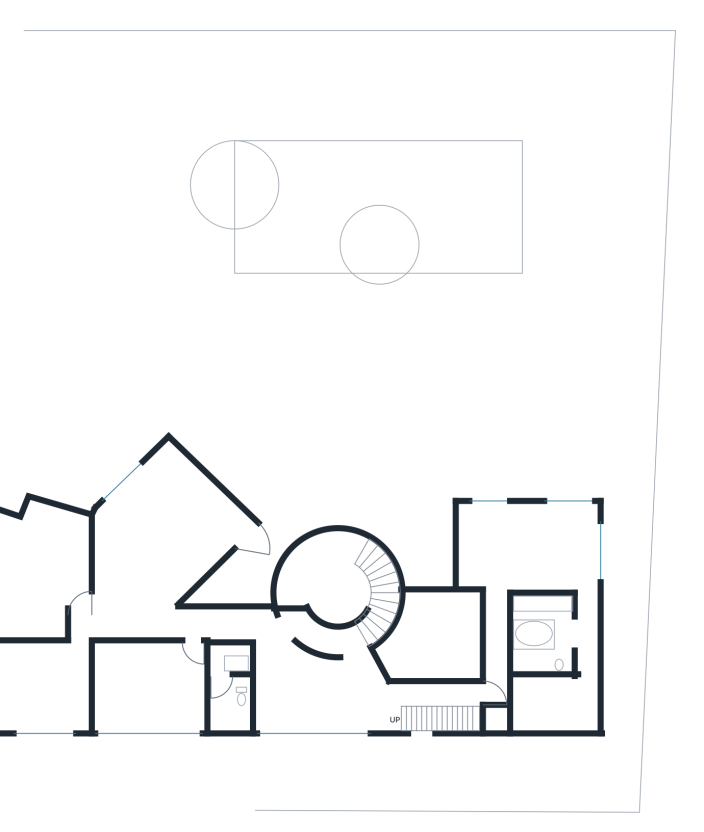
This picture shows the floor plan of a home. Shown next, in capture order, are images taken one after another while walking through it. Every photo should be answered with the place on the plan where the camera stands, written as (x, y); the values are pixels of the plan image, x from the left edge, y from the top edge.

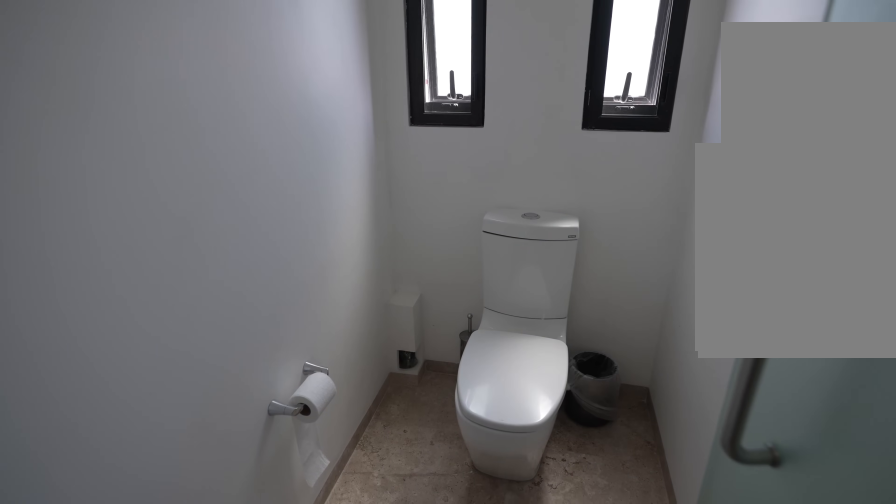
(560, 643)
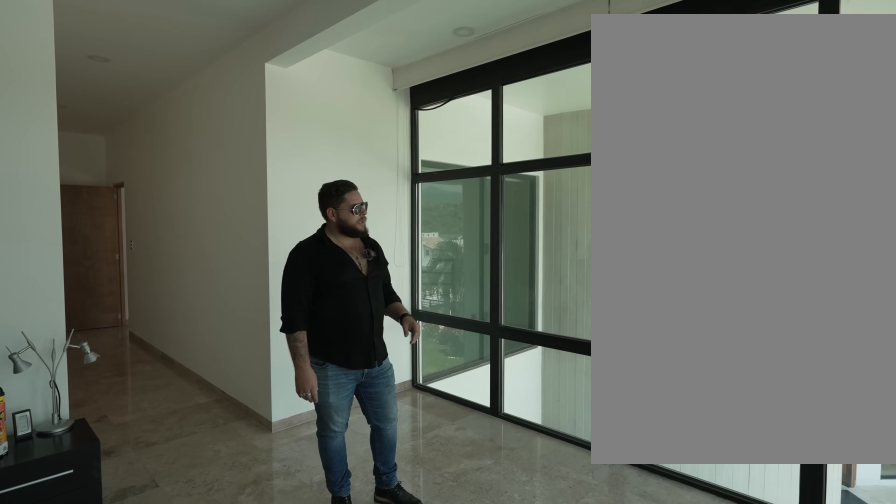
(516, 520)
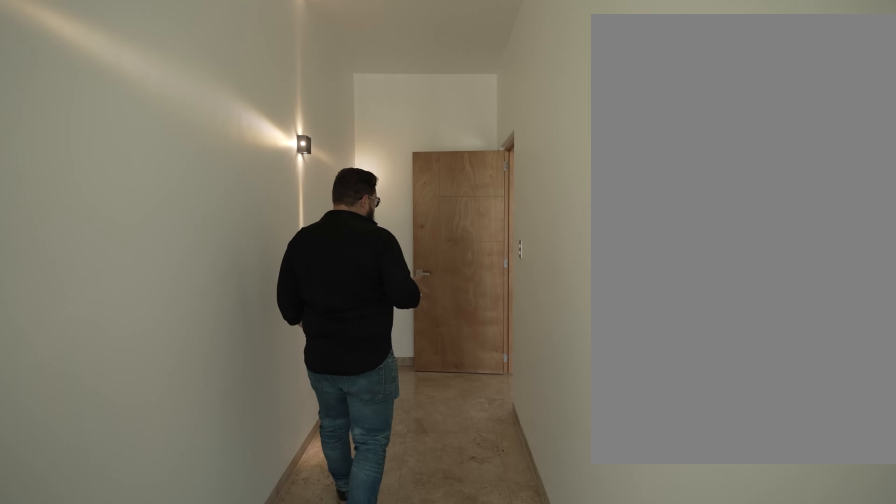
(487, 589)
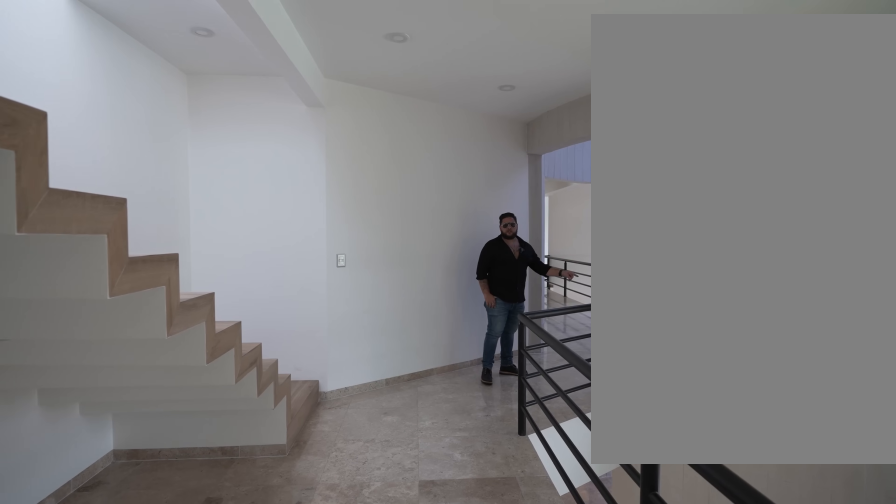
(456, 691)
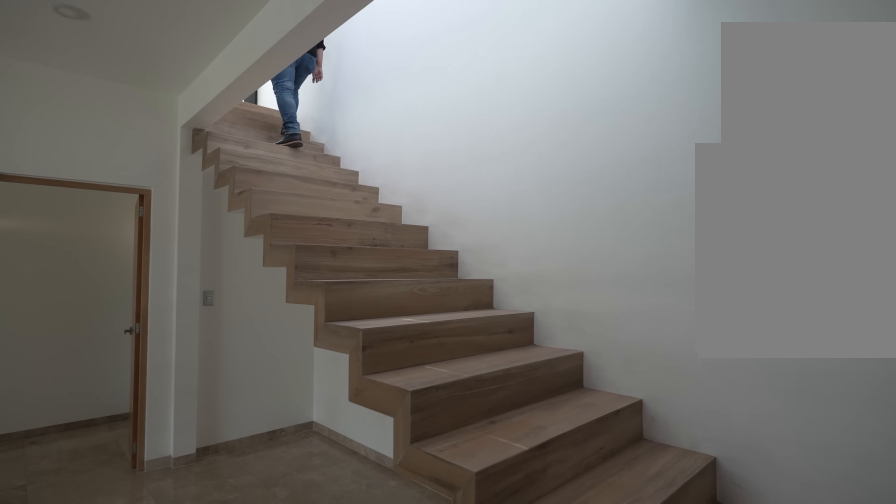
(395, 705)
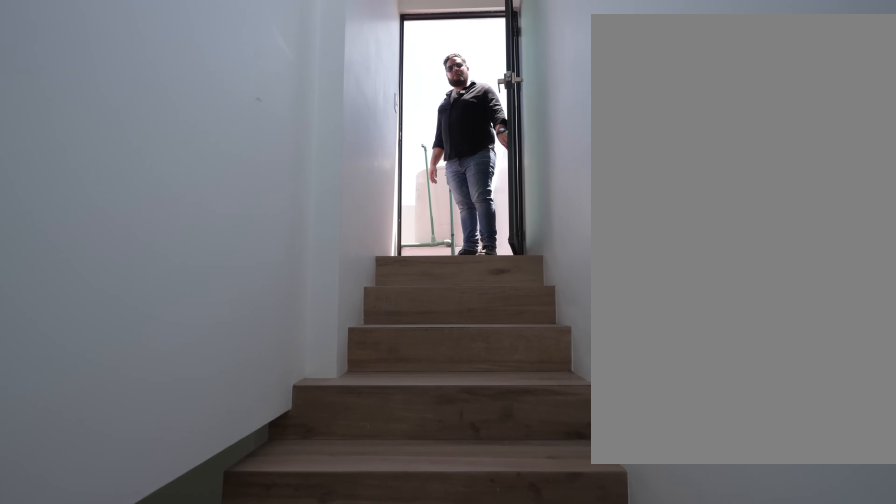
(419, 719)
